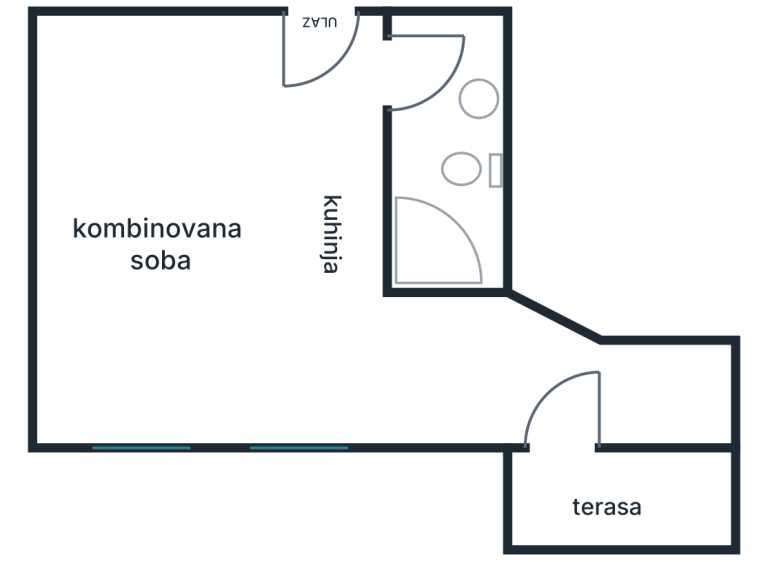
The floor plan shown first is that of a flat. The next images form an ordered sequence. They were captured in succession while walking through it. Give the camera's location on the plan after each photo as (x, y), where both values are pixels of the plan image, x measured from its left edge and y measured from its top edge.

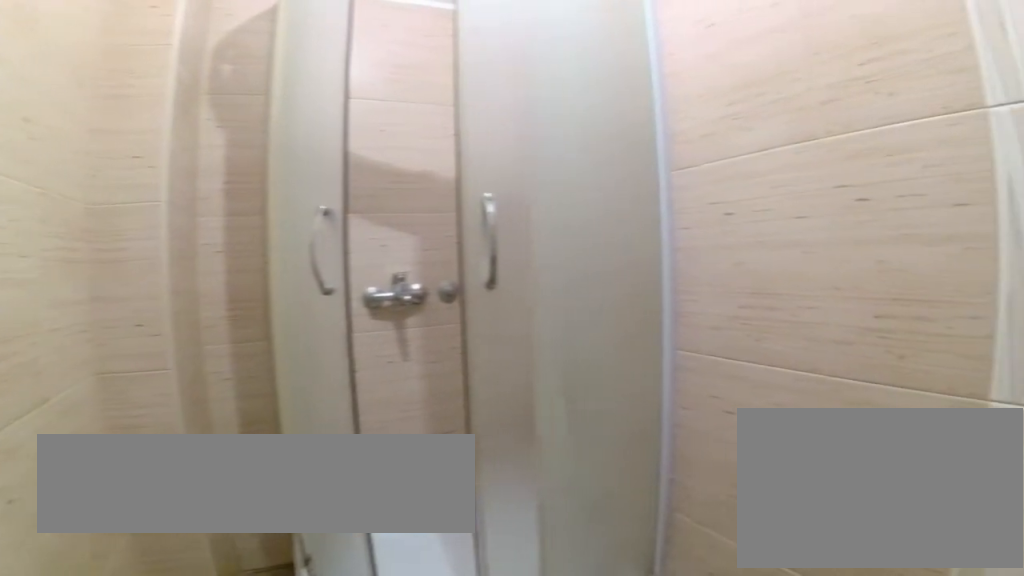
(454, 95)
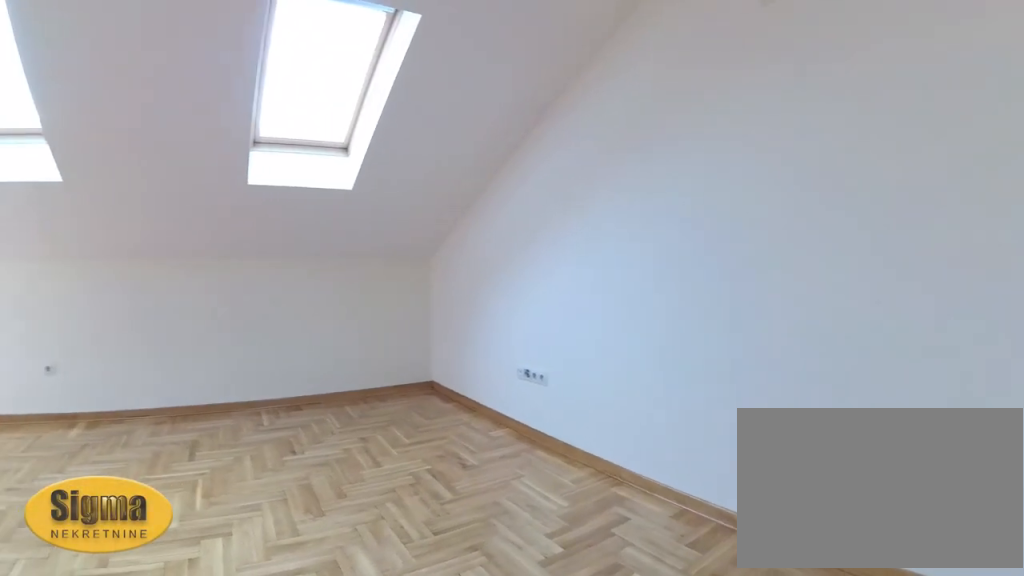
(200, 94)
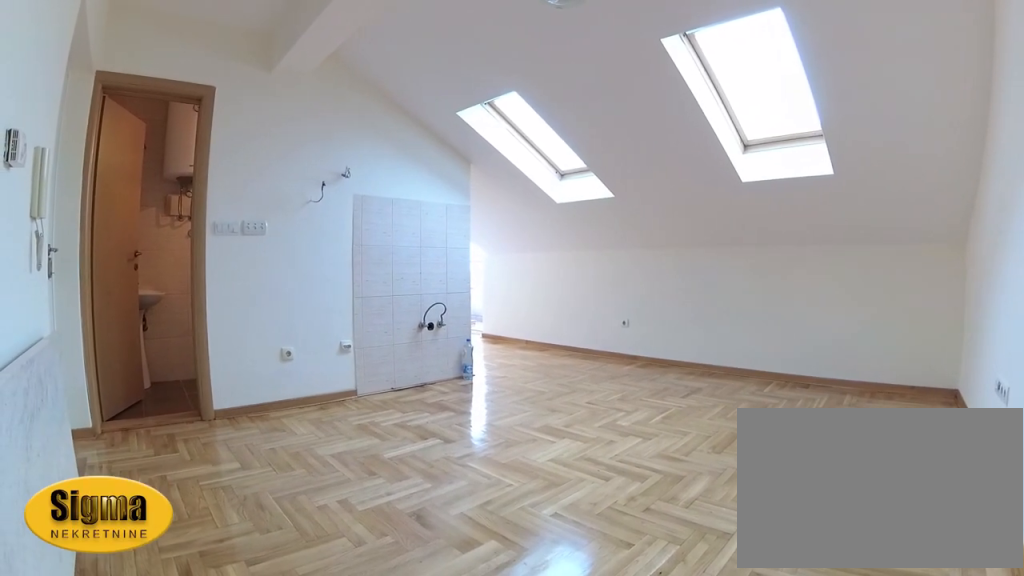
(102, 62)
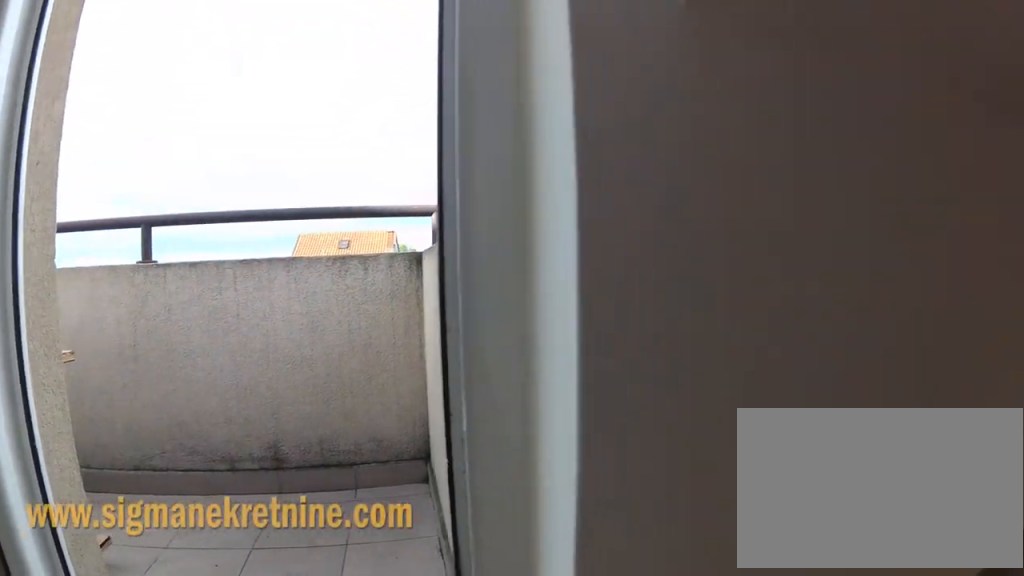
(567, 377)
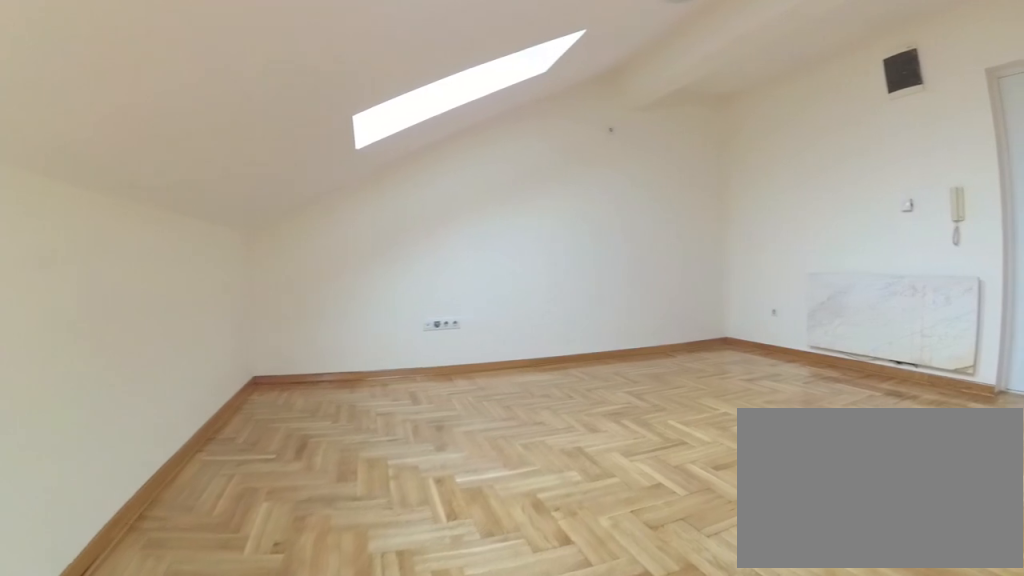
(400, 363)
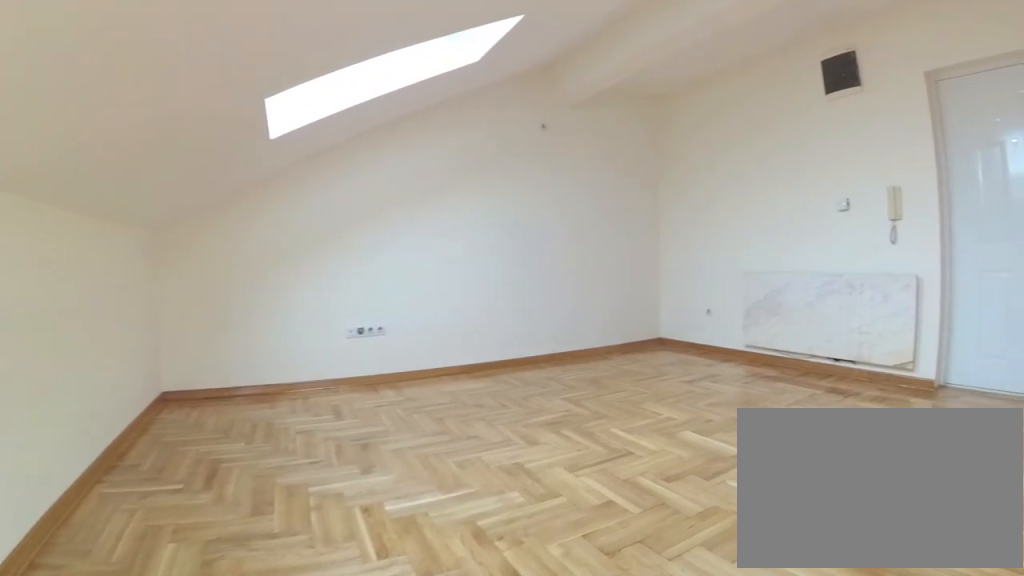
(377, 358)
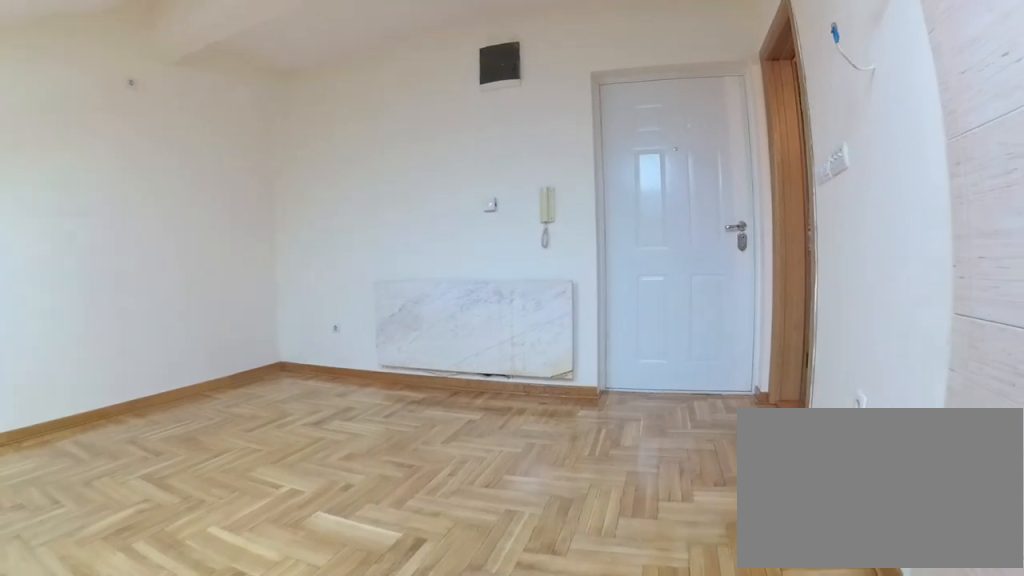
(345, 307)
